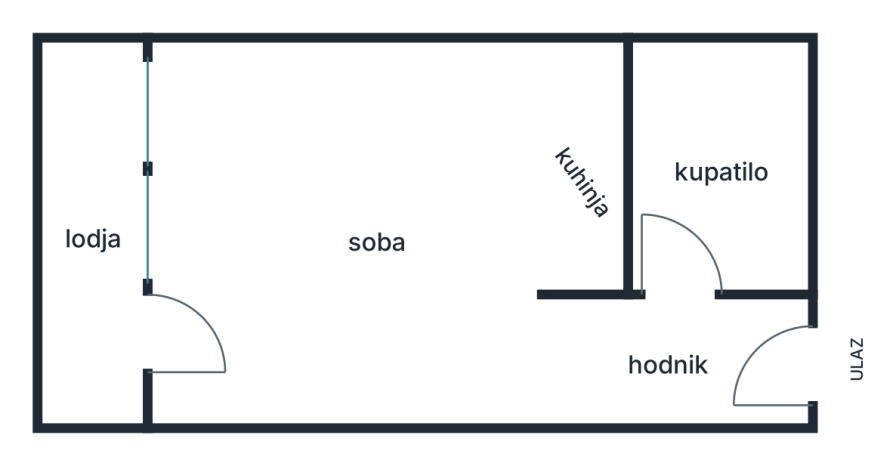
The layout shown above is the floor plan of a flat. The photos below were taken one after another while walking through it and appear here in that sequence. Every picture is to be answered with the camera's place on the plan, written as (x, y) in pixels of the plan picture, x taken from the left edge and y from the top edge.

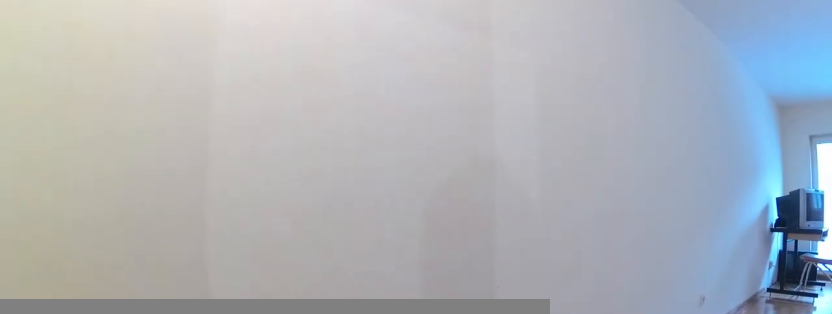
(674, 314)
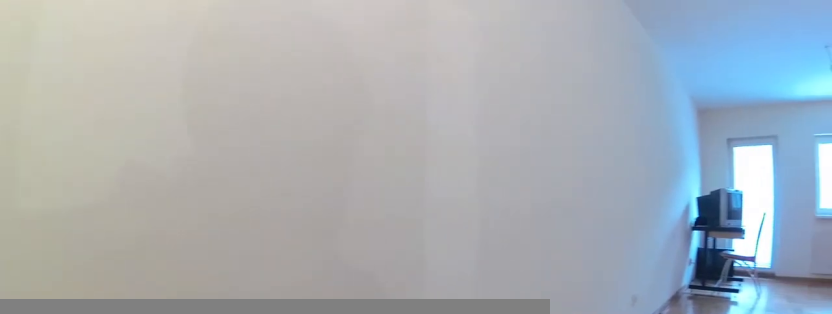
(674, 329)
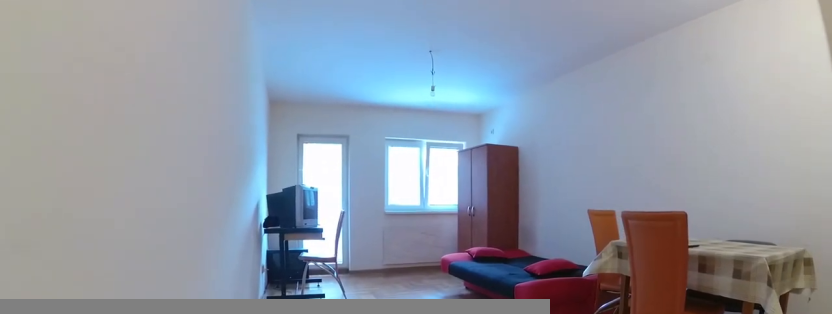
(575, 347)
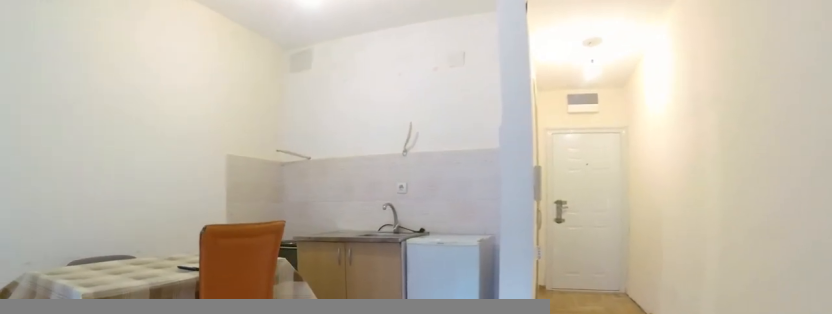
(332, 287)
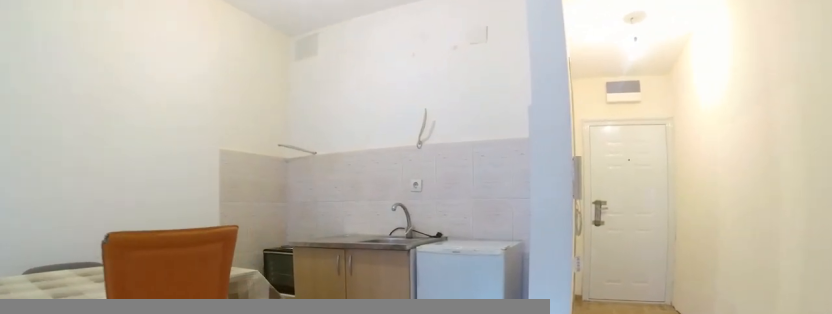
(364, 291)
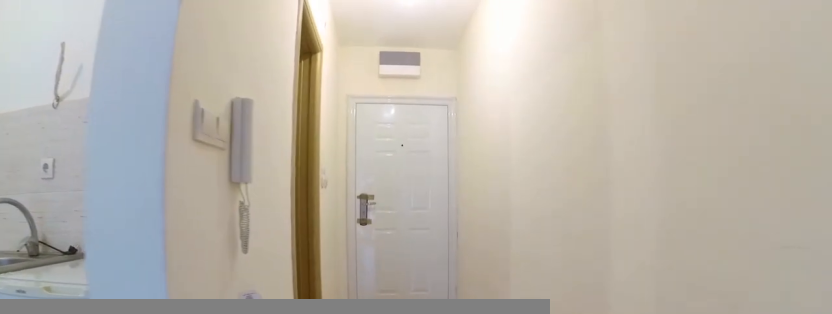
(506, 347)
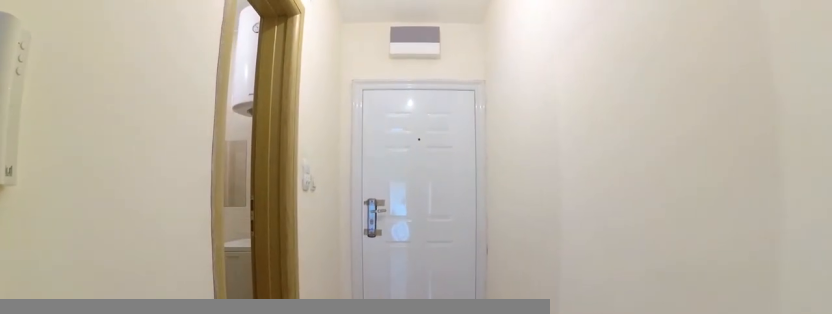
(558, 351)
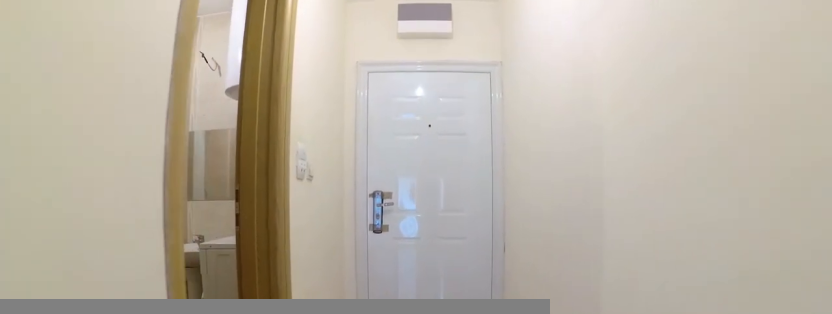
(570, 350)
